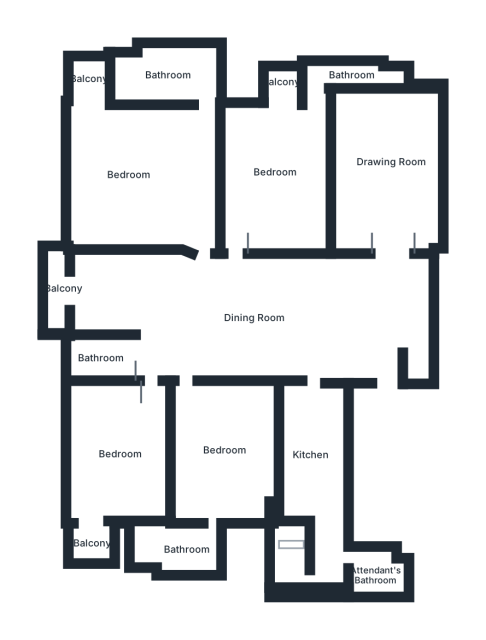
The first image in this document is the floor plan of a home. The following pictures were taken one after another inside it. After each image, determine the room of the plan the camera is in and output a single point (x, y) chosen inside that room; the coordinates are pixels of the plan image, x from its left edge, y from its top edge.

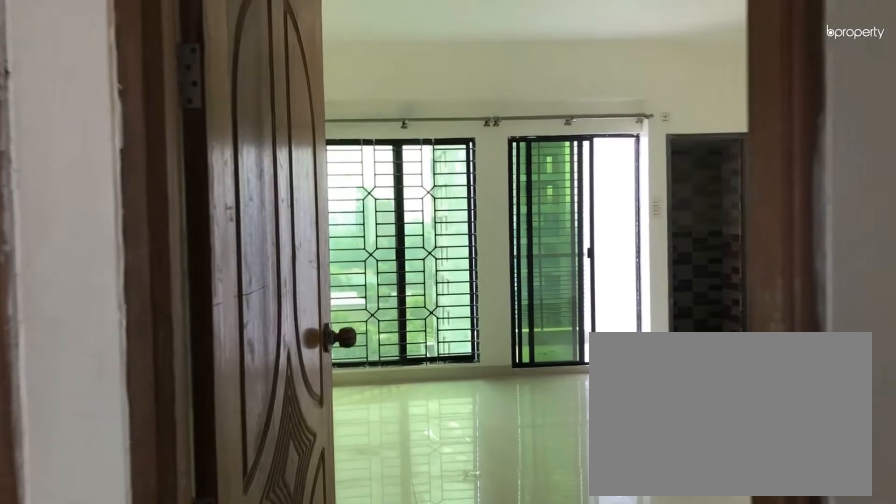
(251, 242)
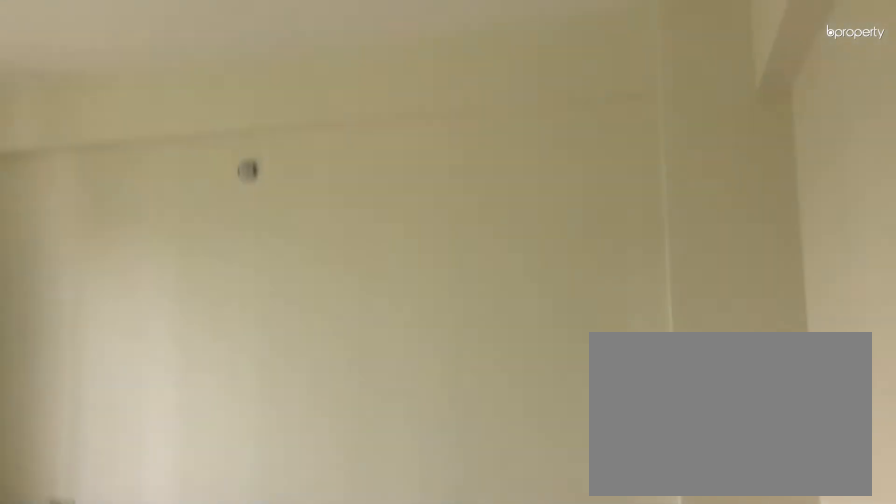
(278, 178)
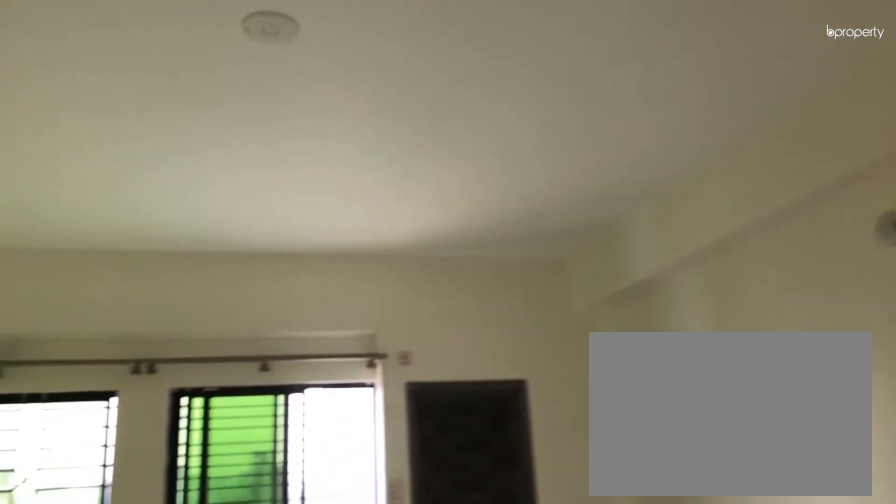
(278, 178)
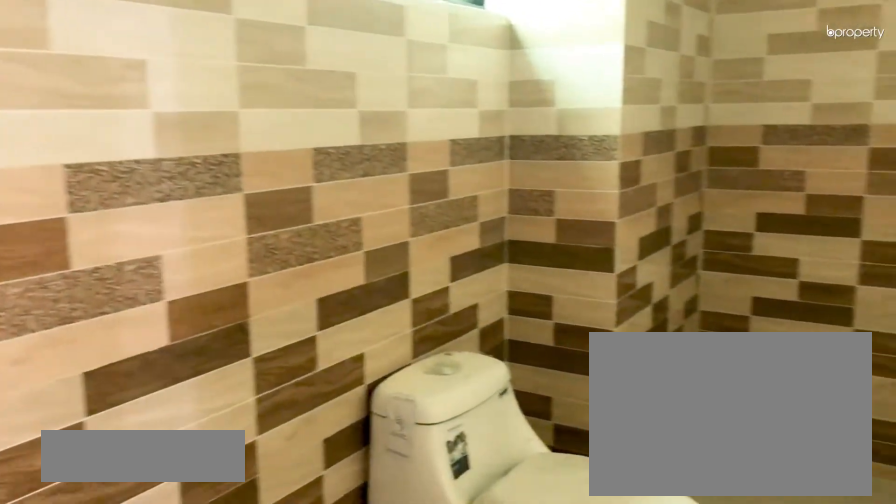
(338, 75)
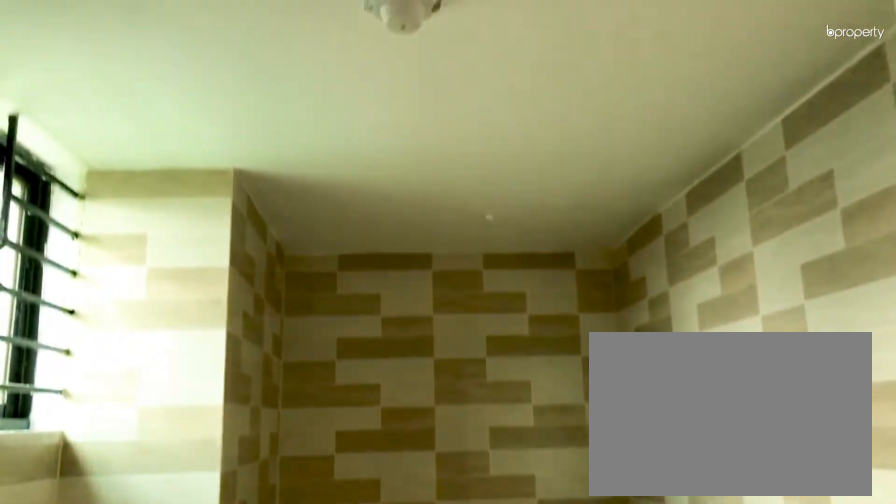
(338, 75)
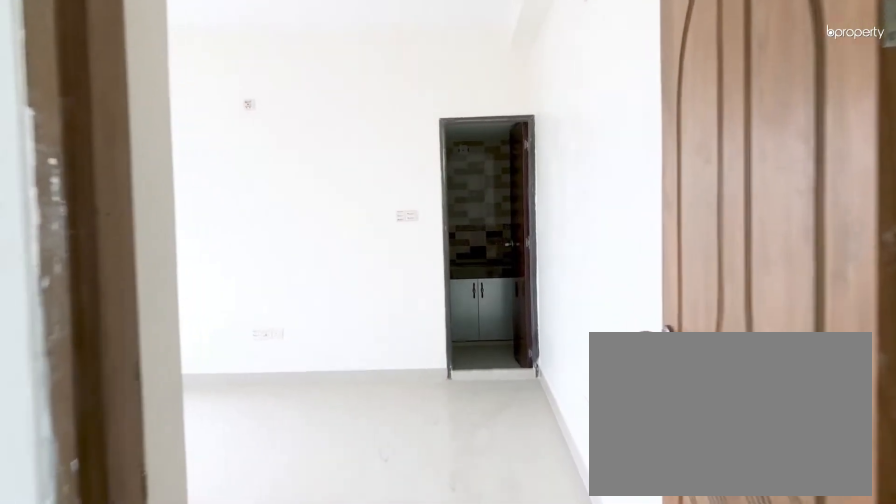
(192, 241)
